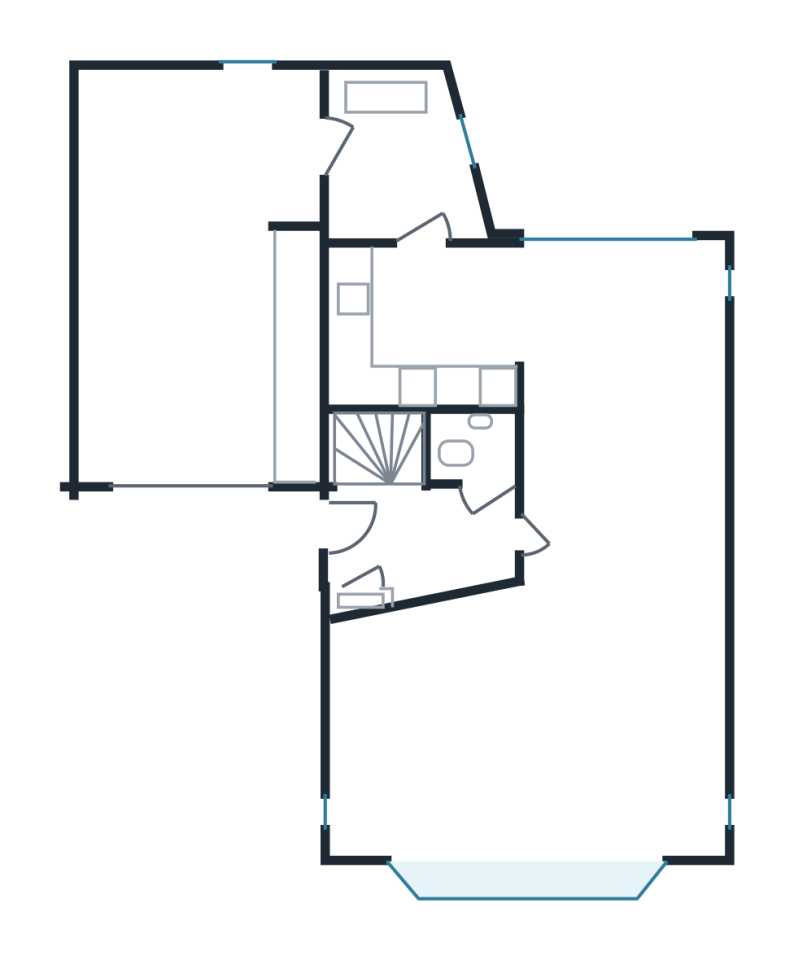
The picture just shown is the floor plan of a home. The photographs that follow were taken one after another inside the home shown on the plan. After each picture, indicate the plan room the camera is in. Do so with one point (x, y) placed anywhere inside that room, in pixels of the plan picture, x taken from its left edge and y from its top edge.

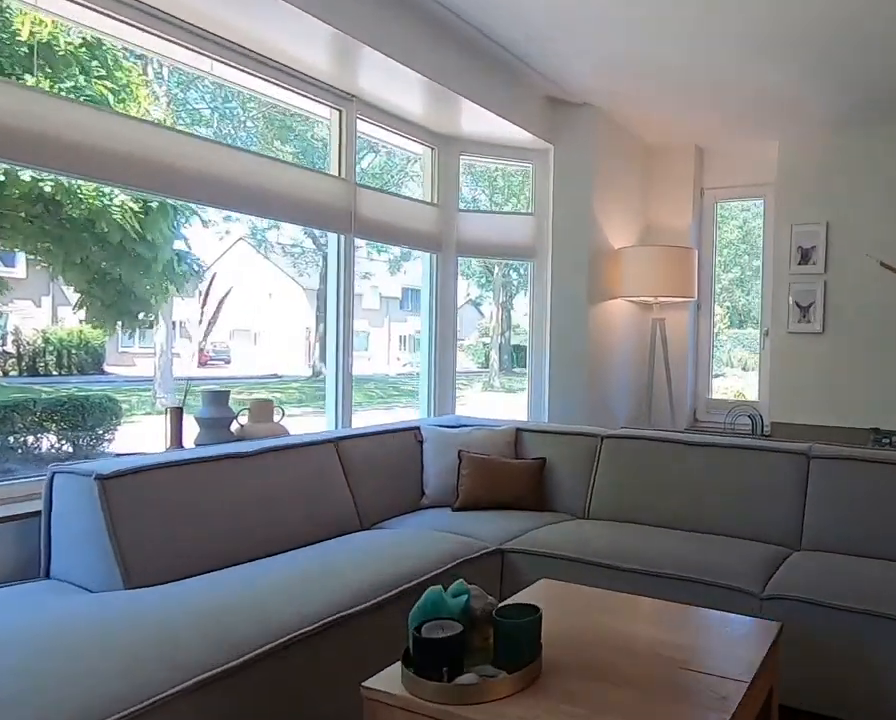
(531, 734)
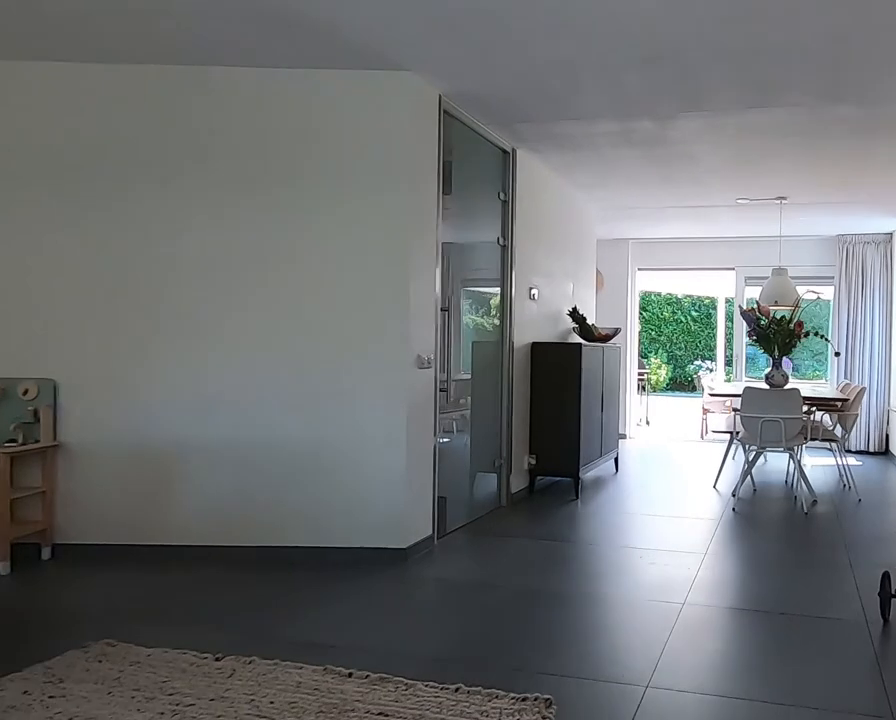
(531, 734)
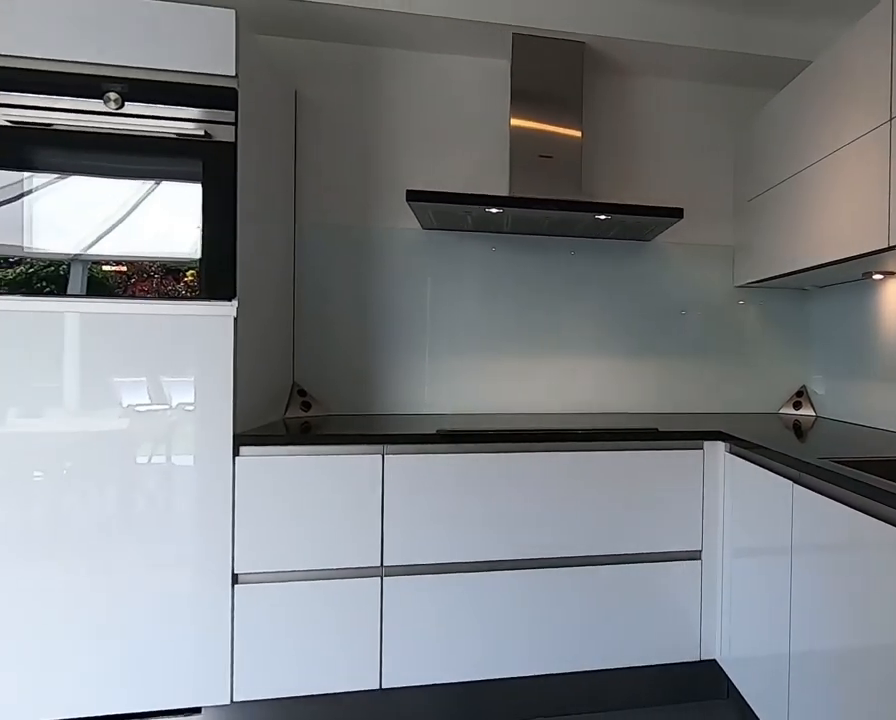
(446, 303)
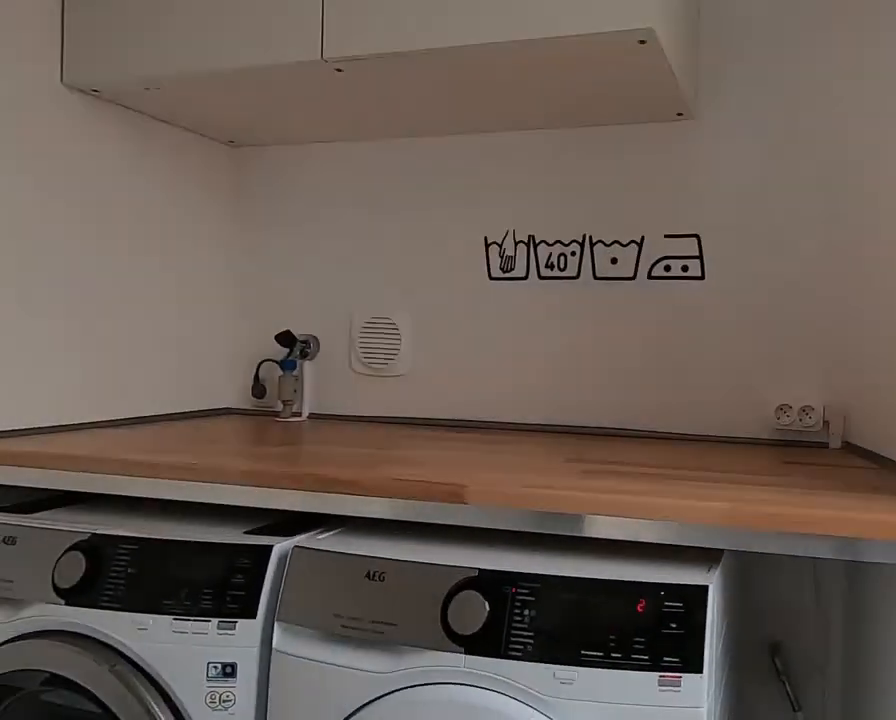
(395, 159)
